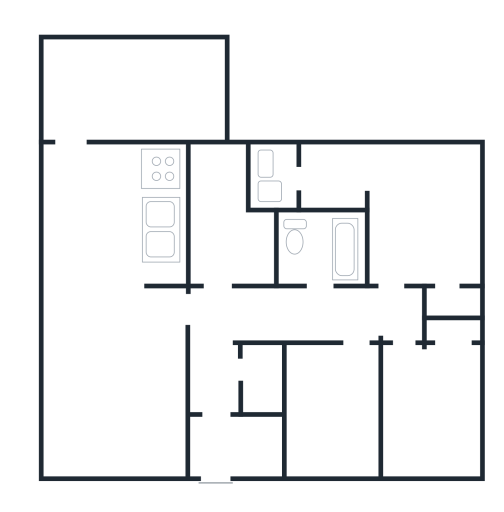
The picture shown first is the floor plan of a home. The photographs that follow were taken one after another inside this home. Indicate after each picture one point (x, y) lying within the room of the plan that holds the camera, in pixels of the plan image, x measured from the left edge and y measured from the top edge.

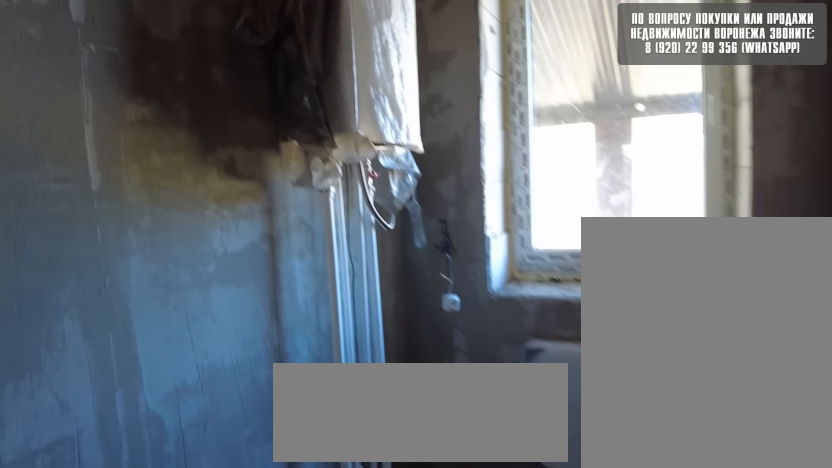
(235, 254)
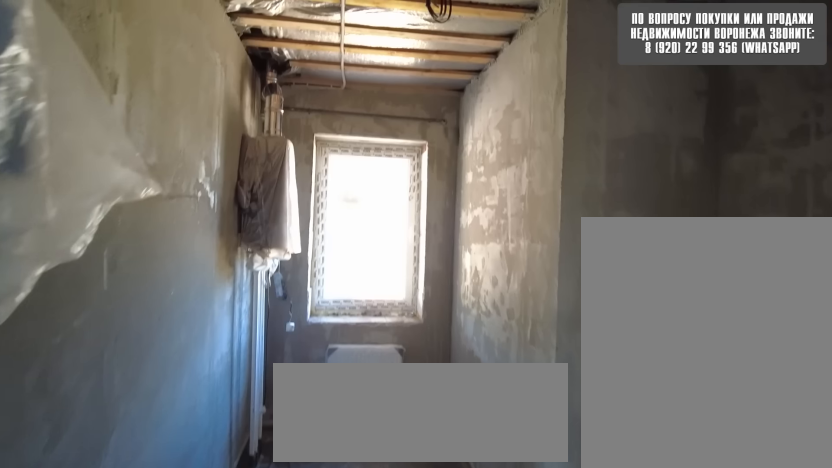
(236, 250)
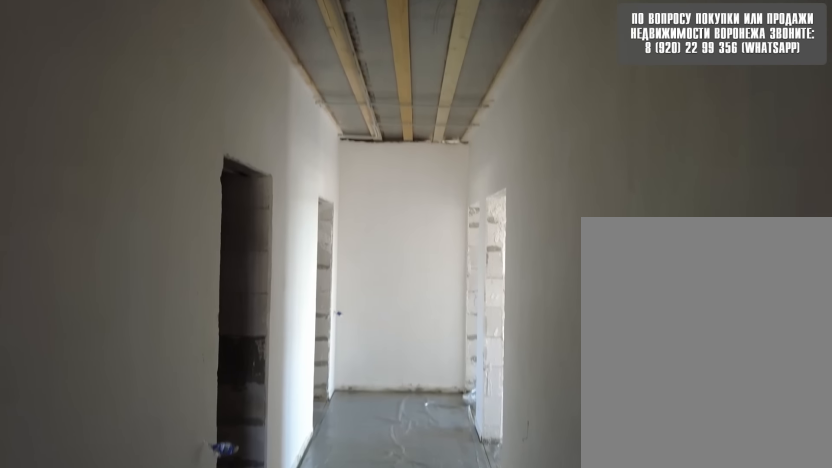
(224, 329)
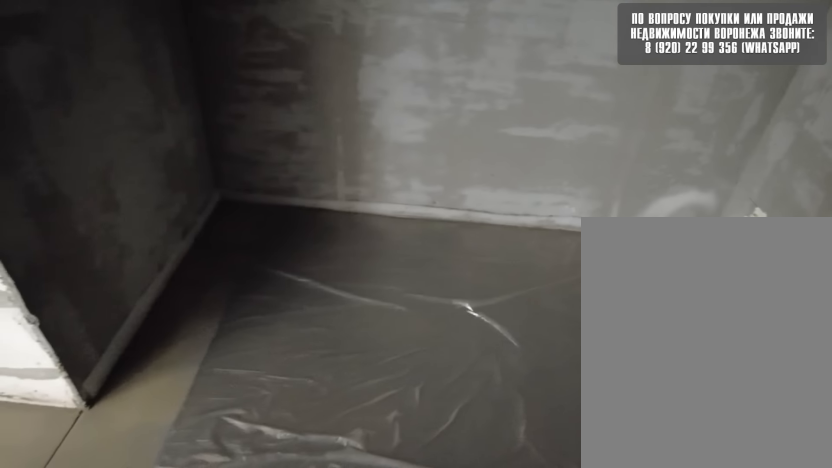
(335, 331)
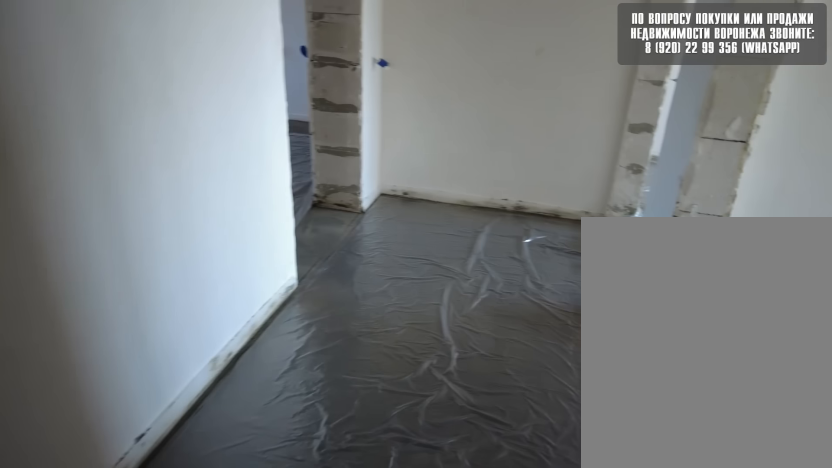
(333, 326)
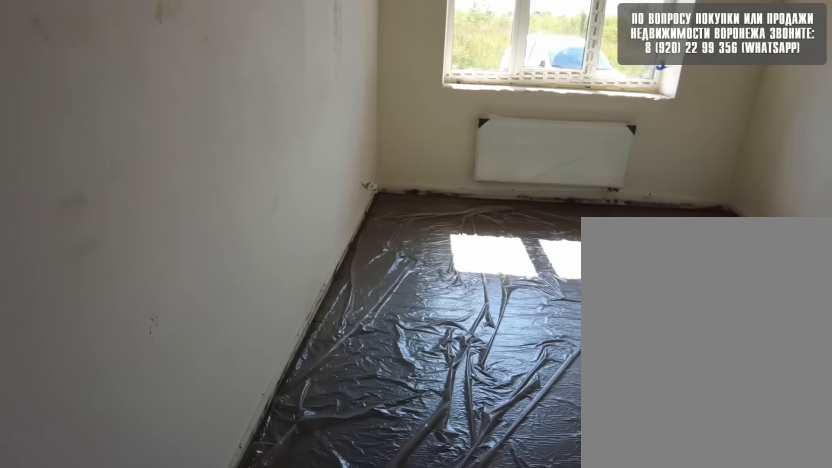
(341, 361)
